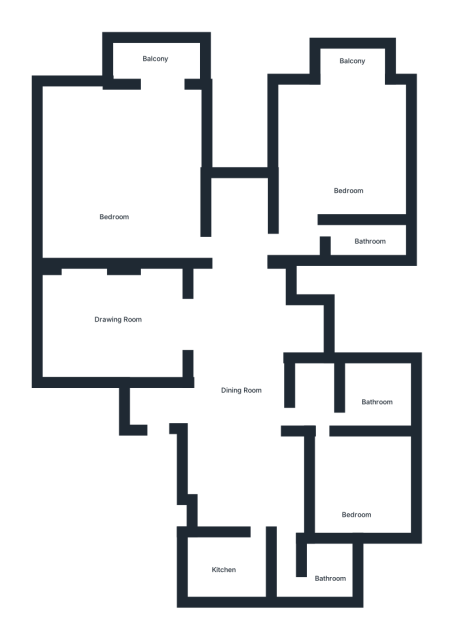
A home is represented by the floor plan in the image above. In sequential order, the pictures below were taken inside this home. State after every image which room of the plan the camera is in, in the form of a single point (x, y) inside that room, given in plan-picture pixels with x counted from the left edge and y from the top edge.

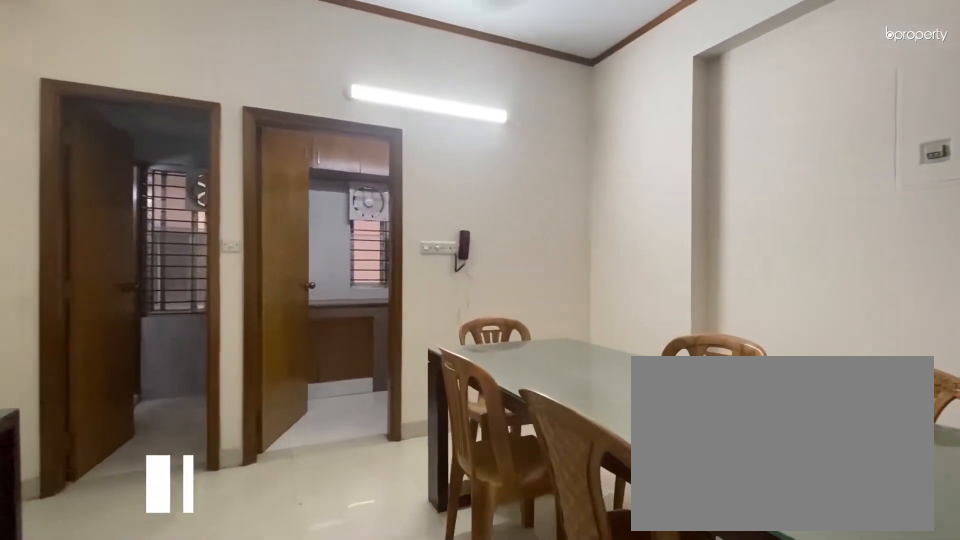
(238, 394)
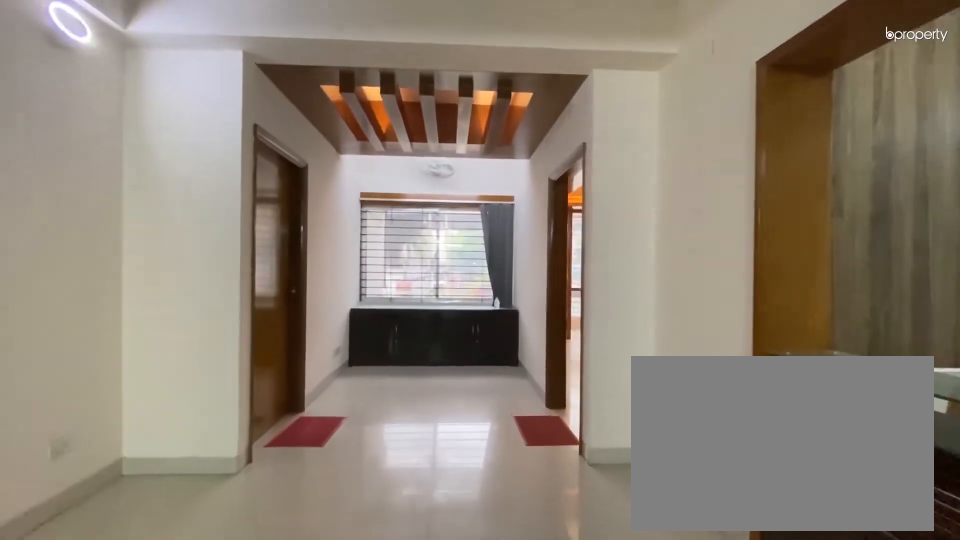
(239, 391)
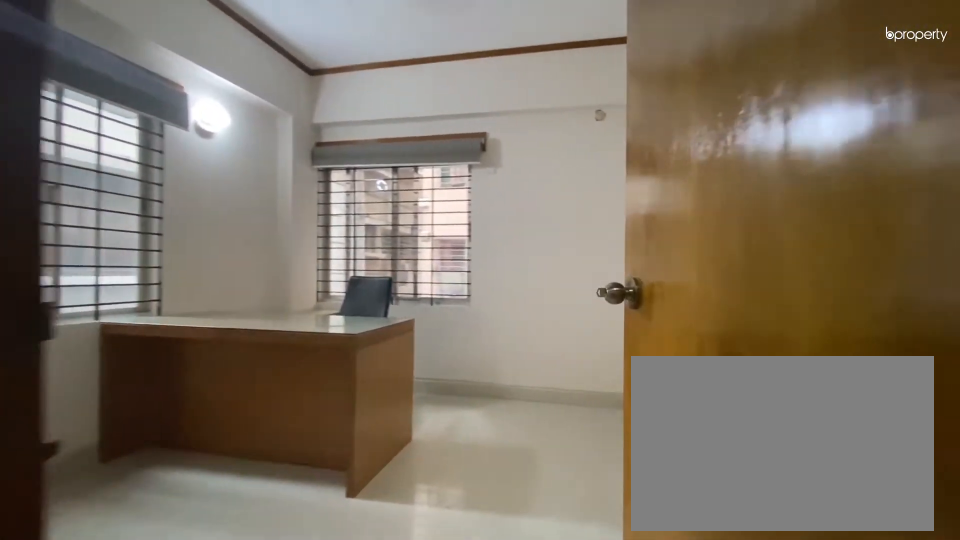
(358, 495)
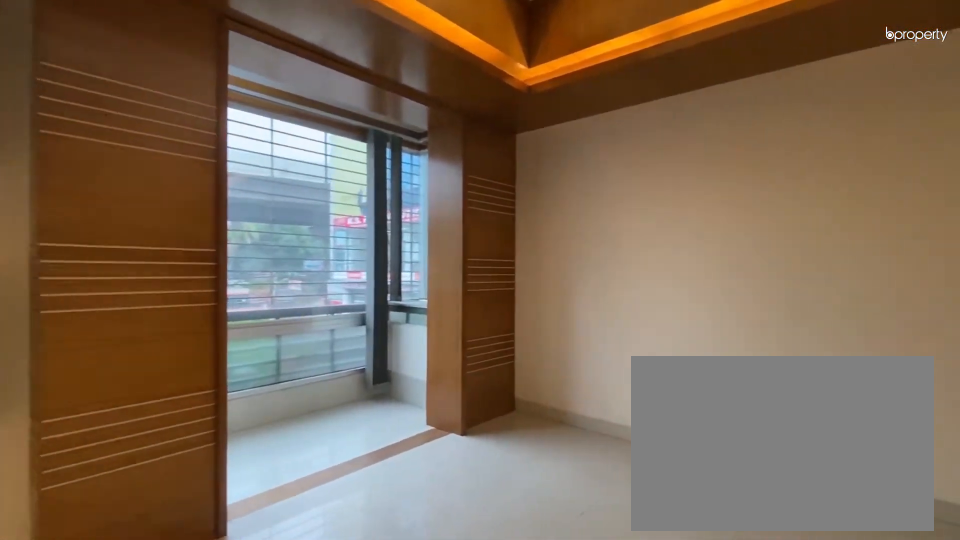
(118, 186)
